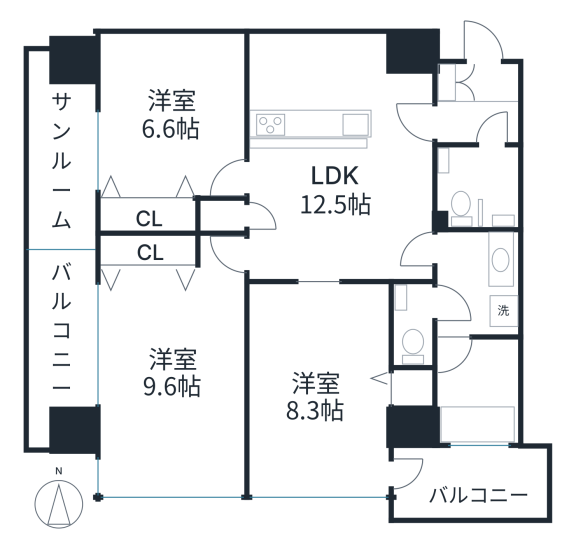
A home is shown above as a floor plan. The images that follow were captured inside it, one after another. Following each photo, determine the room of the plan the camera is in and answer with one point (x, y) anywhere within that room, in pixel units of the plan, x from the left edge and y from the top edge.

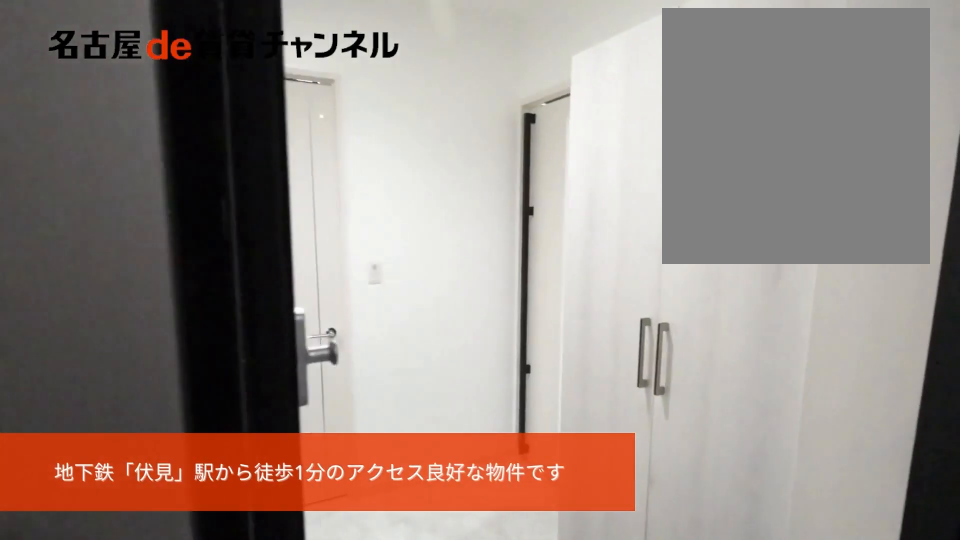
(480, 80)
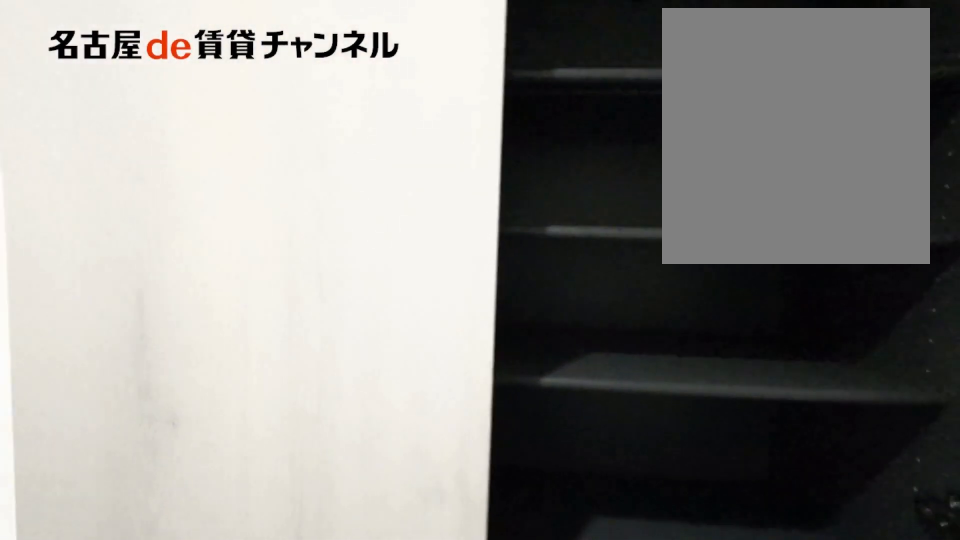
(480, 80)
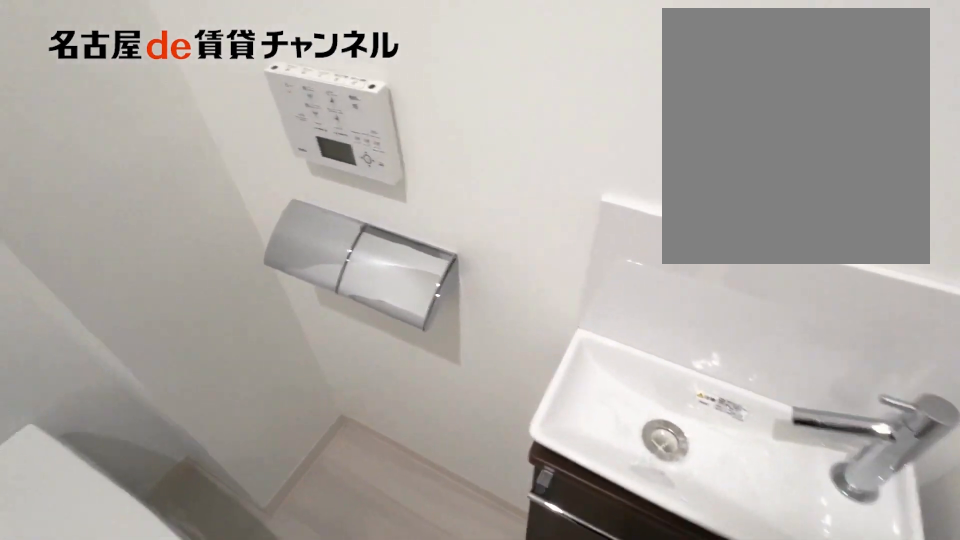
(478, 184)
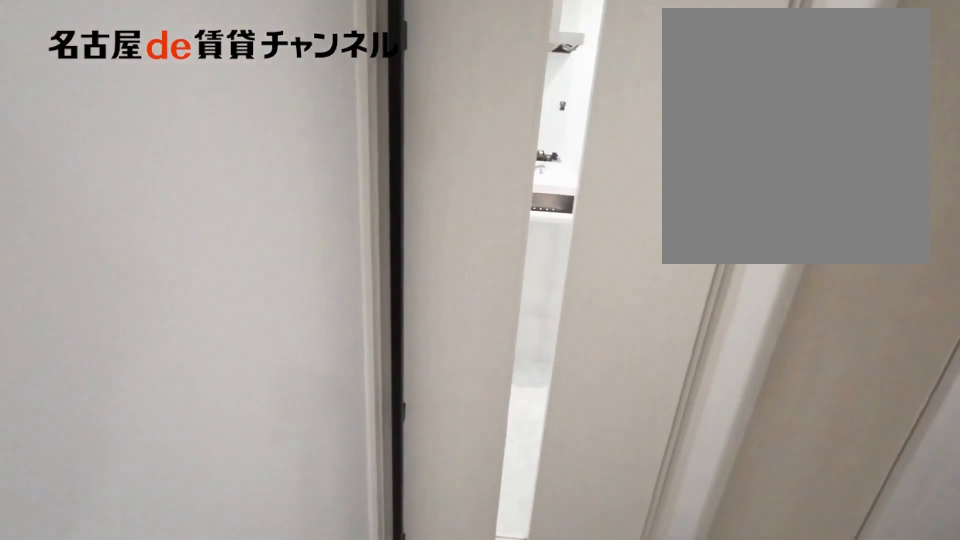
(475, 119)
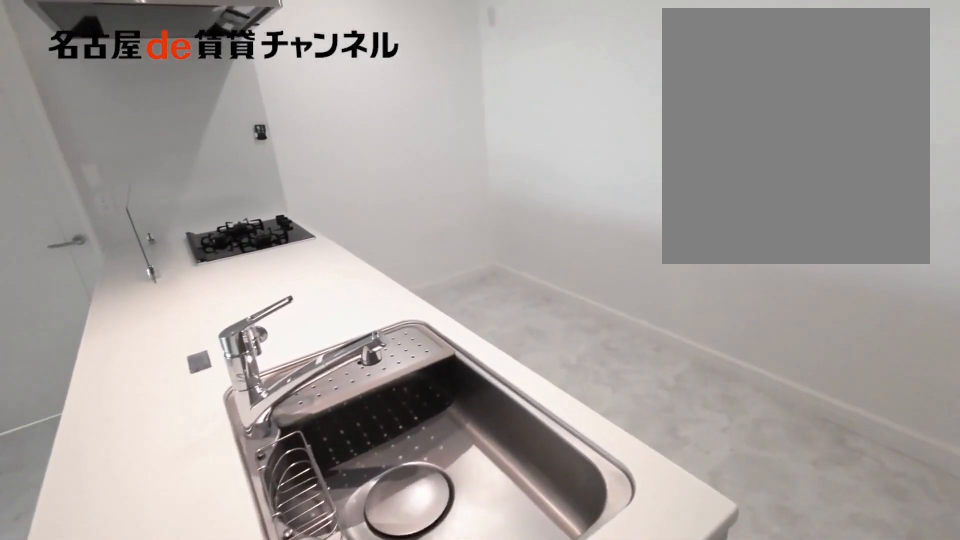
(346, 88)
